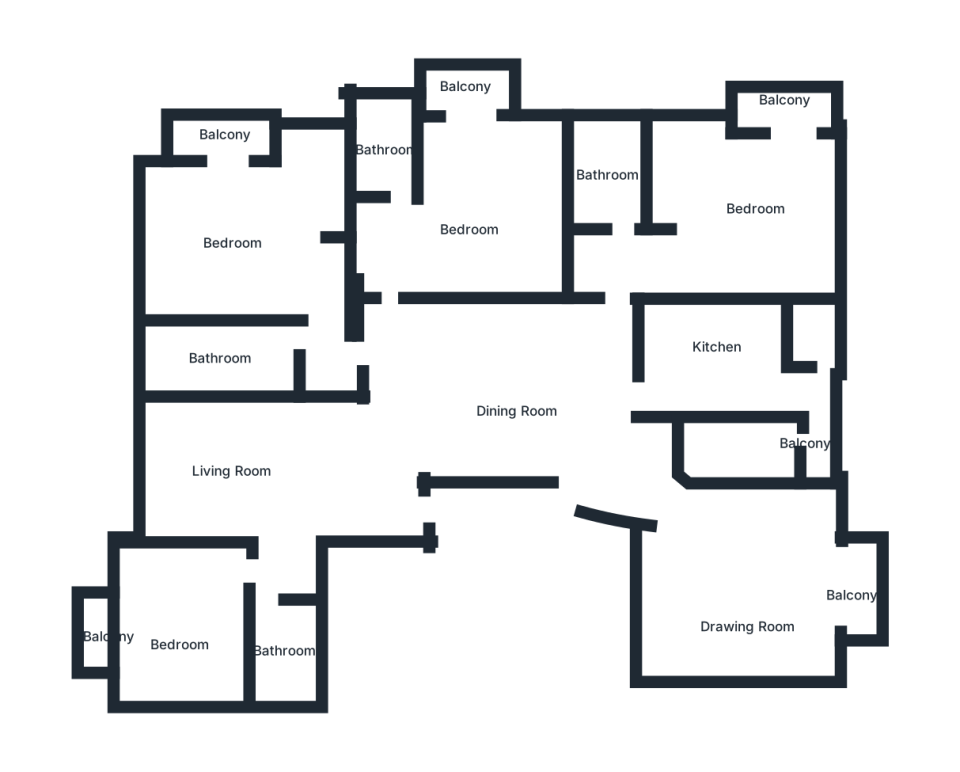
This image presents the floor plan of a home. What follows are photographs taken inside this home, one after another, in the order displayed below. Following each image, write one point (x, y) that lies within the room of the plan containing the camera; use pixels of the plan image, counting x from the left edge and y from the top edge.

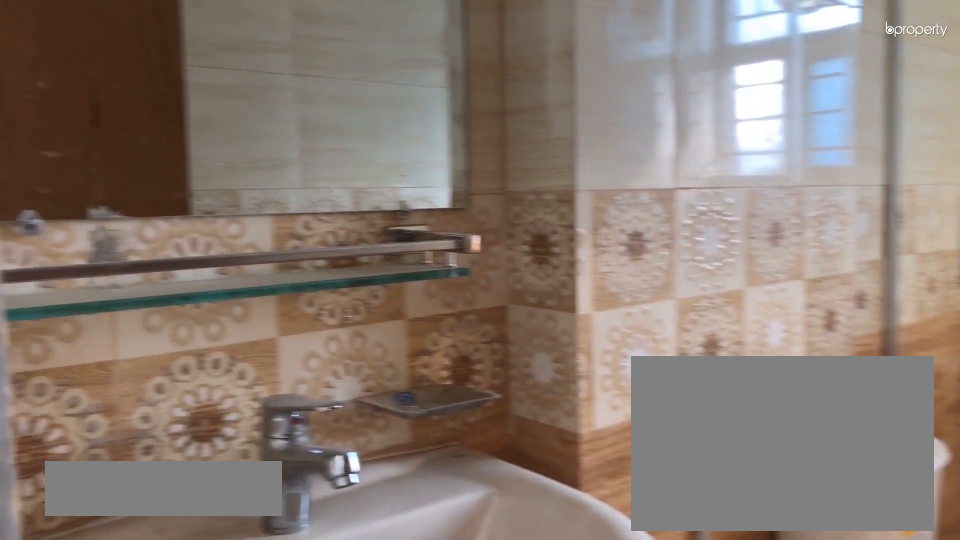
(395, 149)
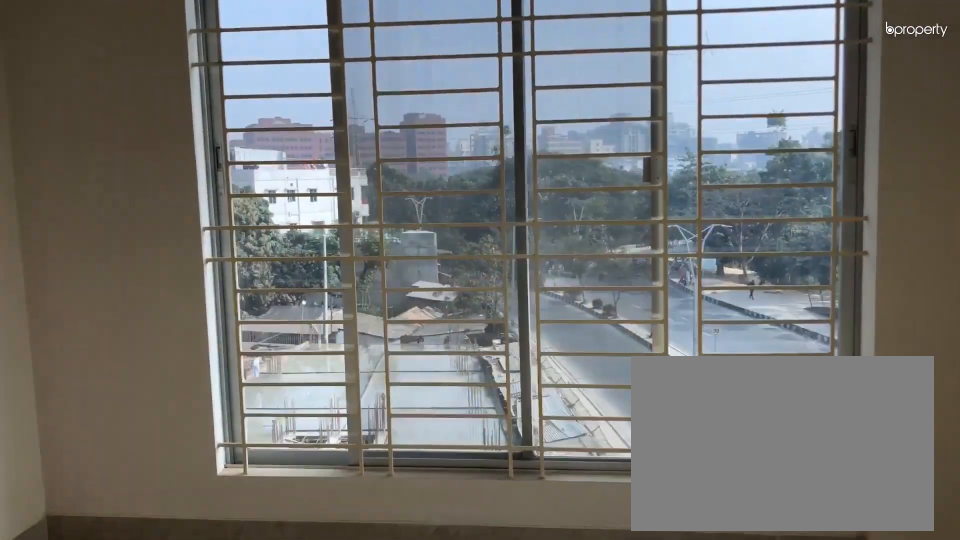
(233, 232)
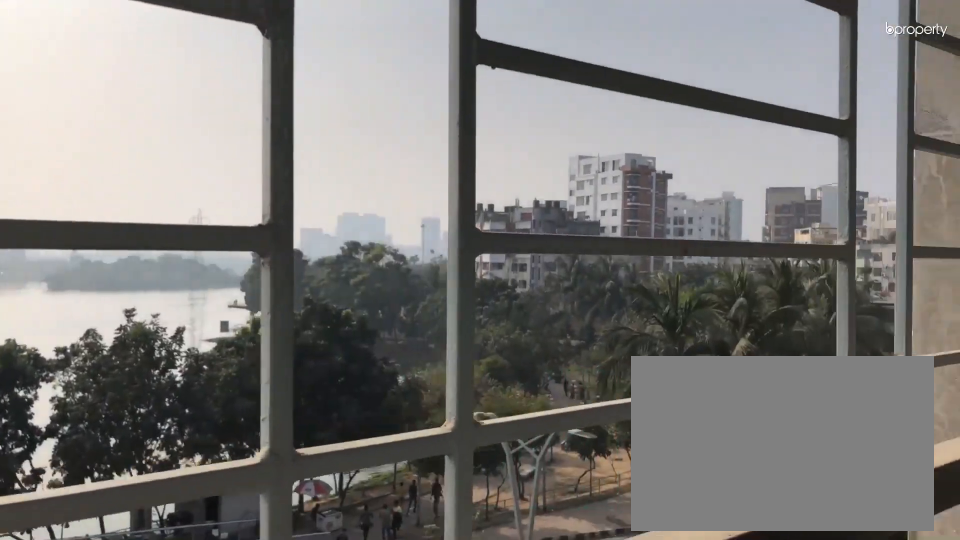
(227, 136)
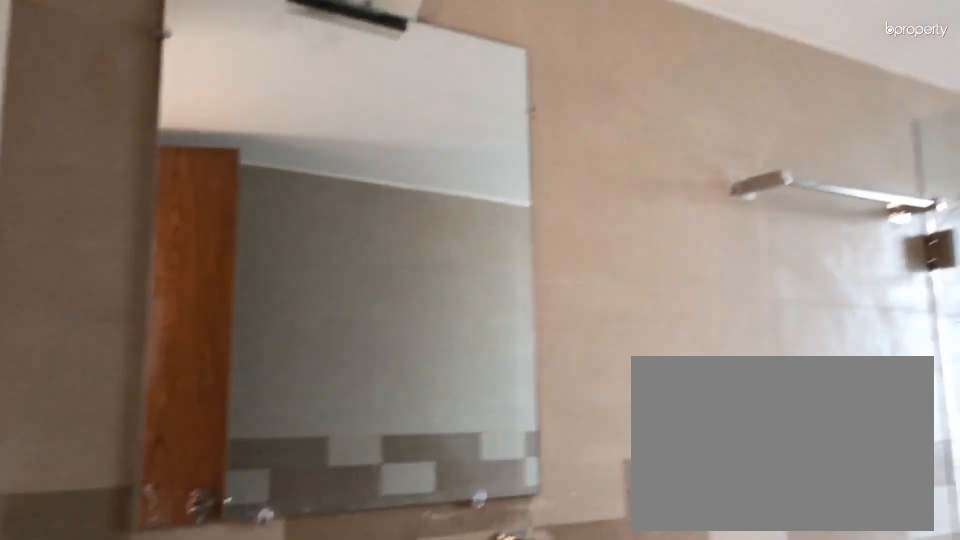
(229, 354)
